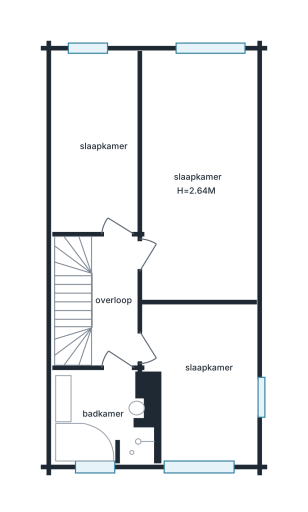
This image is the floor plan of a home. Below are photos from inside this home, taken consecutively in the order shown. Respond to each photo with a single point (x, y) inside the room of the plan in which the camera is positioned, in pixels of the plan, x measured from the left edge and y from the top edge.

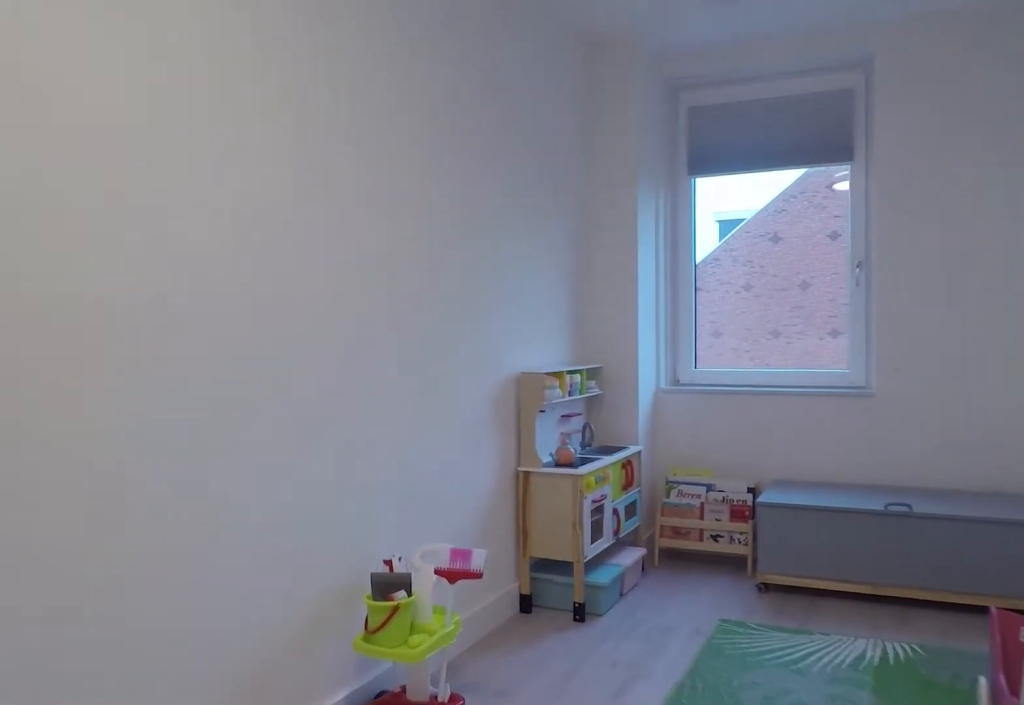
(92, 224)
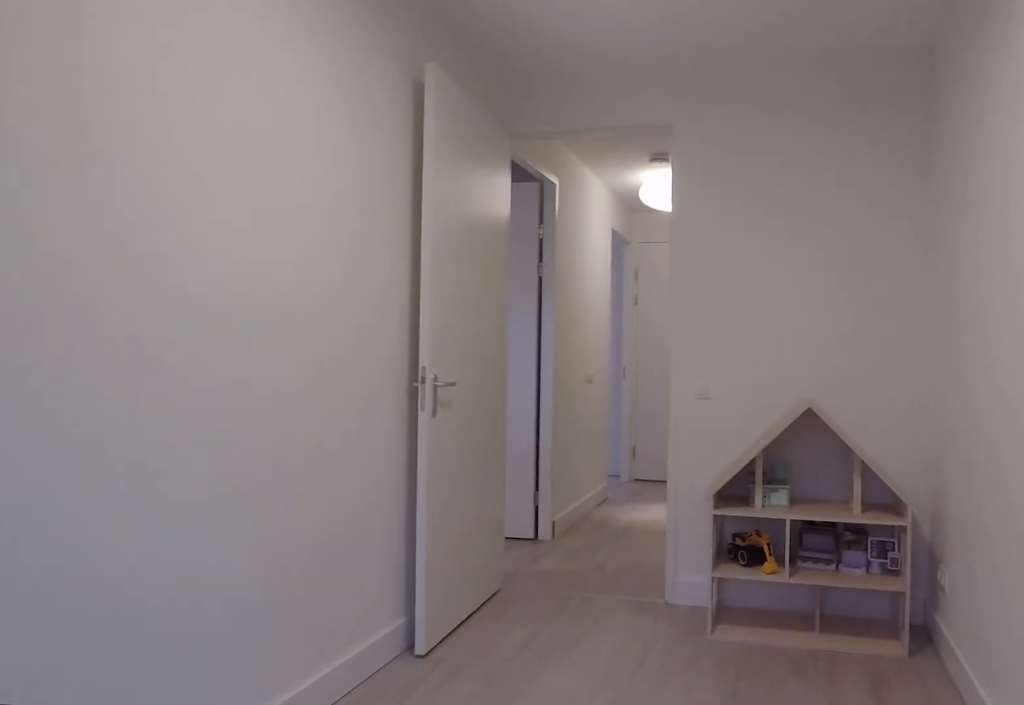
(92, 224)
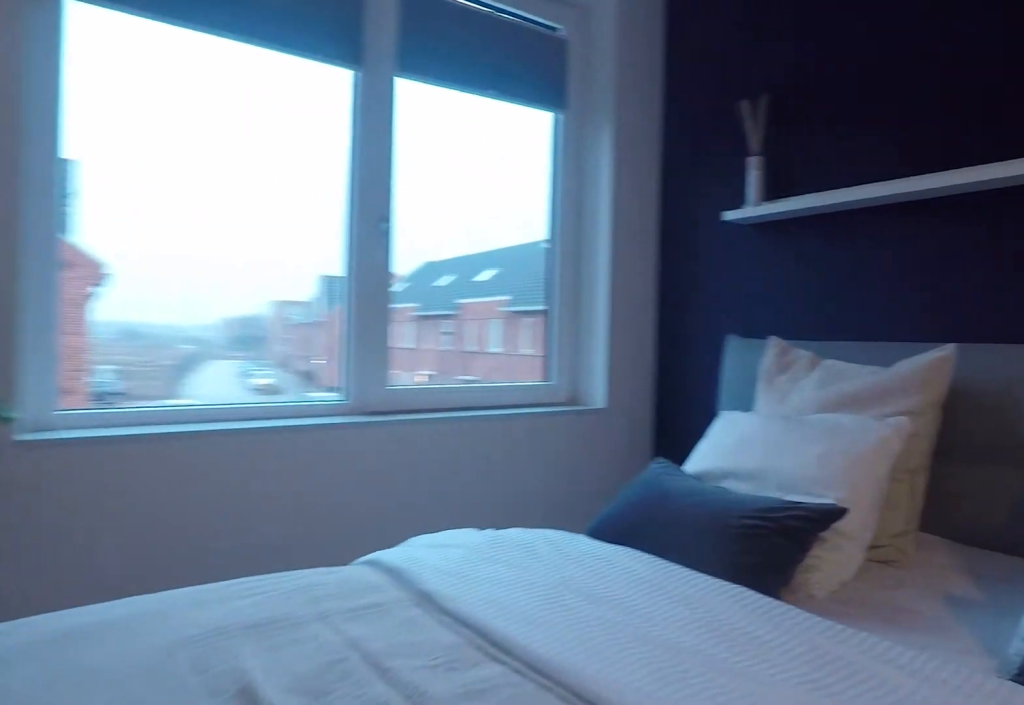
(204, 199)
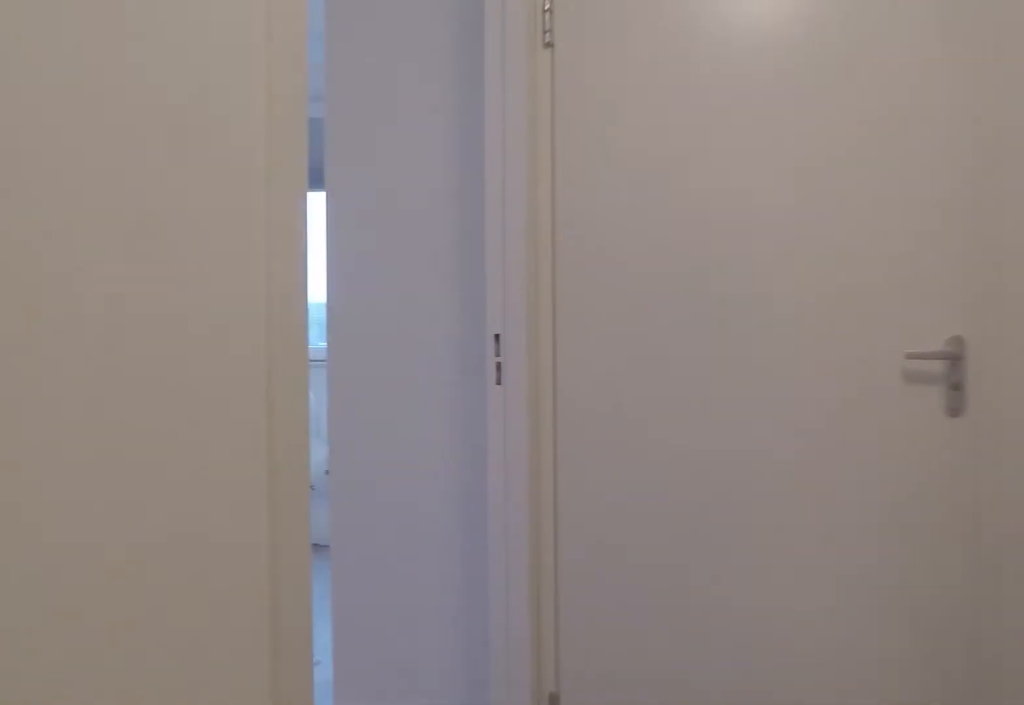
(114, 301)
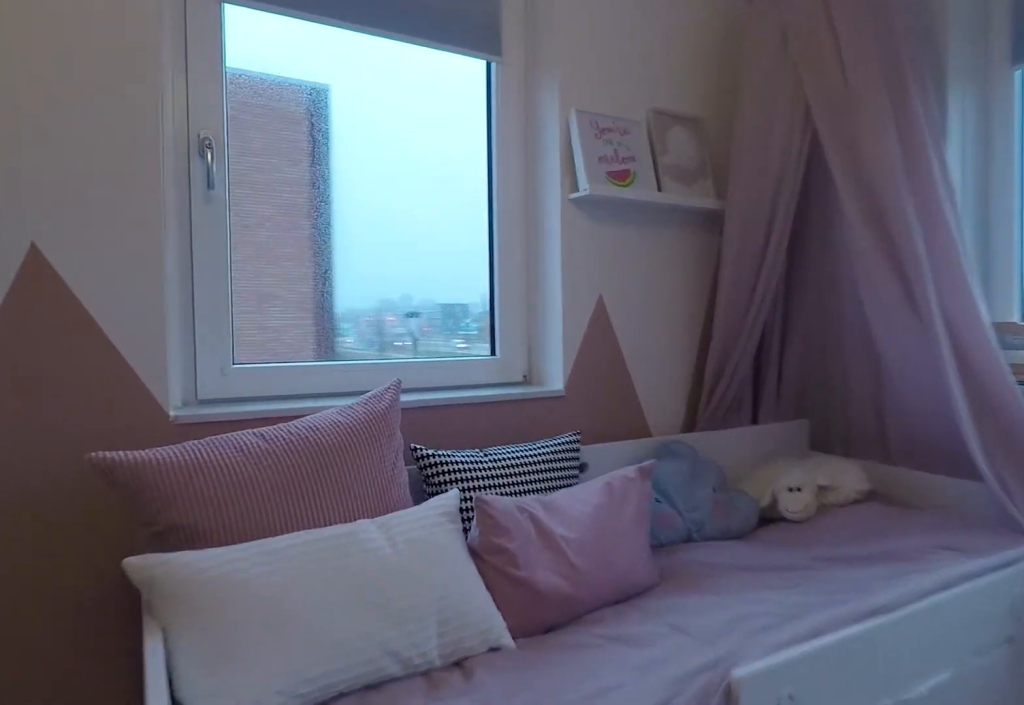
(203, 388)
